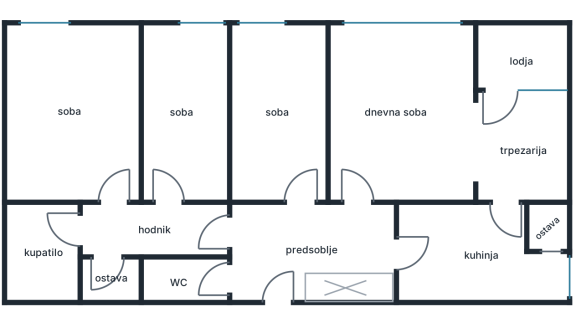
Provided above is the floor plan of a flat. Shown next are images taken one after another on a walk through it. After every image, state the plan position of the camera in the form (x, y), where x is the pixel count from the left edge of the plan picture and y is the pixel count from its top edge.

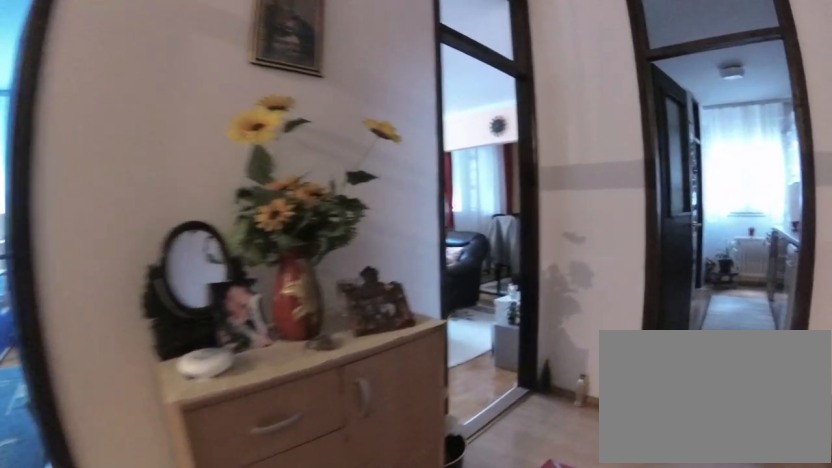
(266, 280)
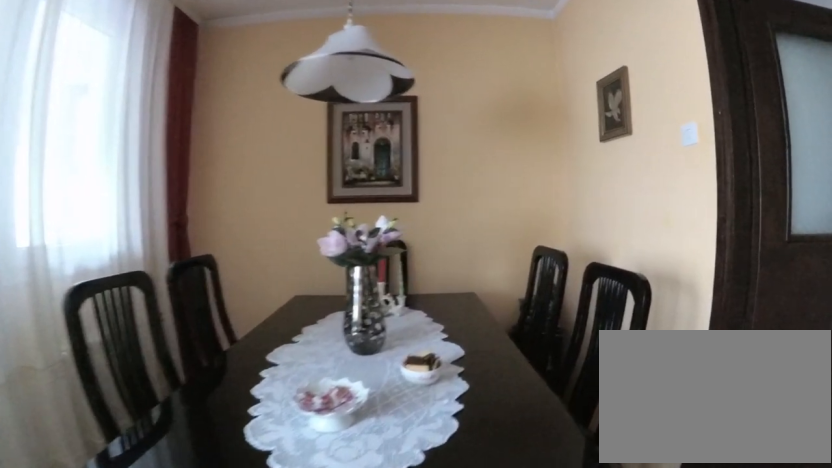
(443, 131)
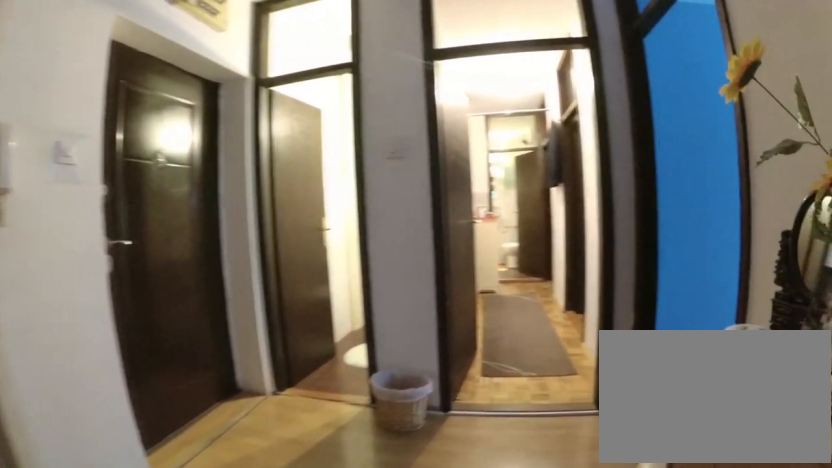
(350, 232)
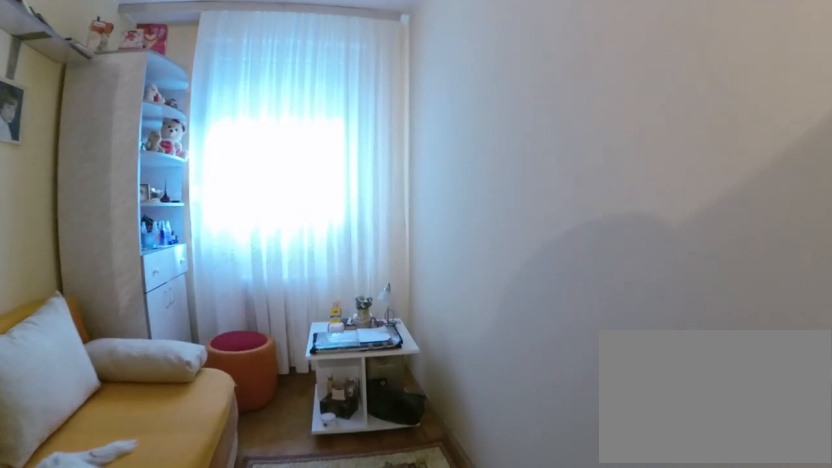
(195, 158)
